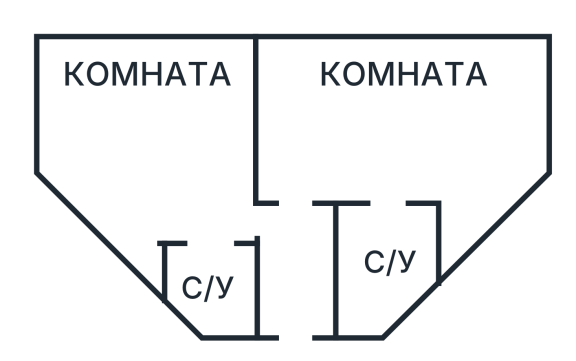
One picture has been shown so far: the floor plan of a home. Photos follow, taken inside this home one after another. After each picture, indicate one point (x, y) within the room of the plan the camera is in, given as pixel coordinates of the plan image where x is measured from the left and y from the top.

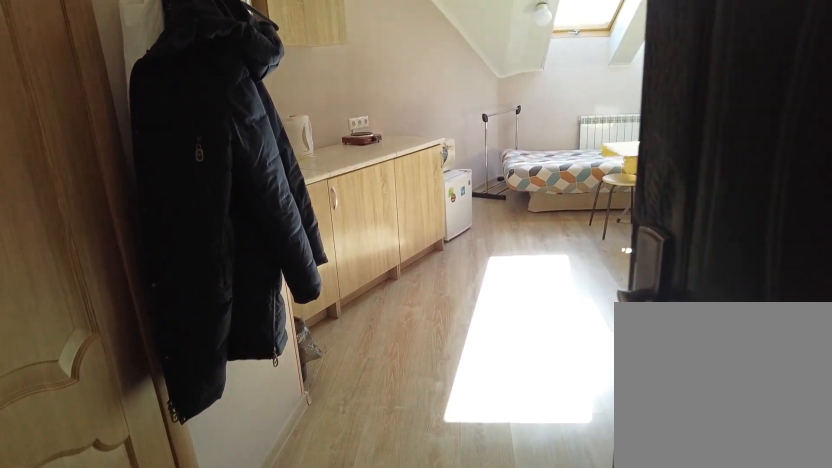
(277, 230)
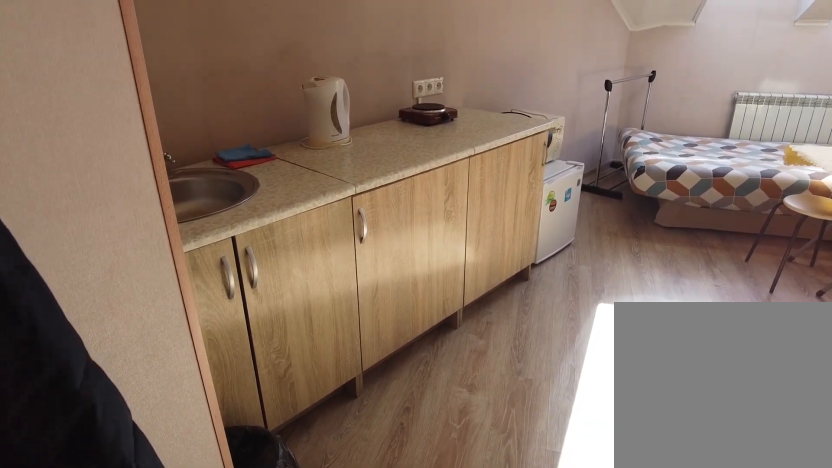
(188, 193)
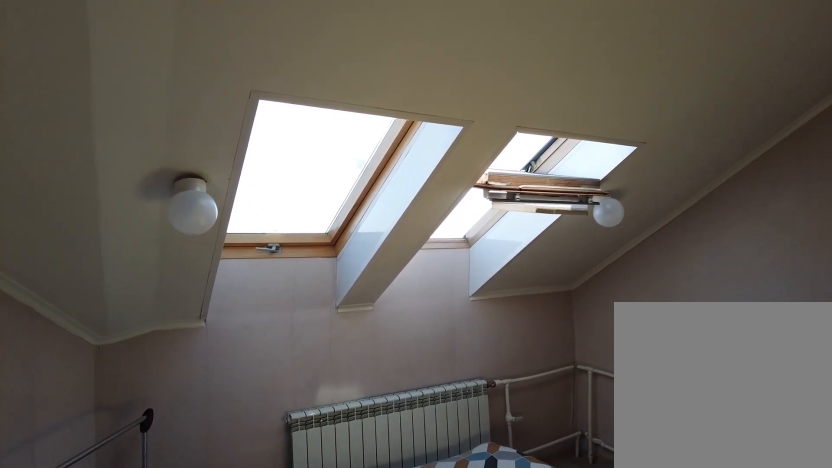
(188, 193)
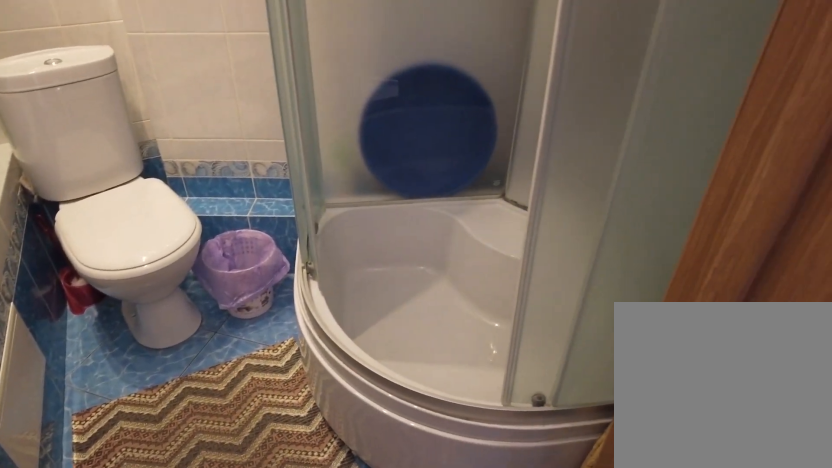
(222, 275)
